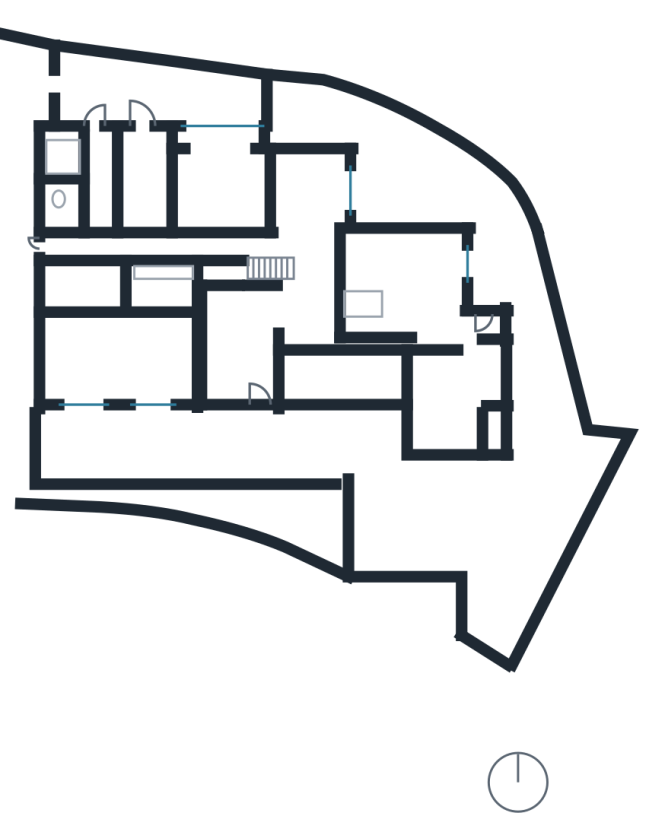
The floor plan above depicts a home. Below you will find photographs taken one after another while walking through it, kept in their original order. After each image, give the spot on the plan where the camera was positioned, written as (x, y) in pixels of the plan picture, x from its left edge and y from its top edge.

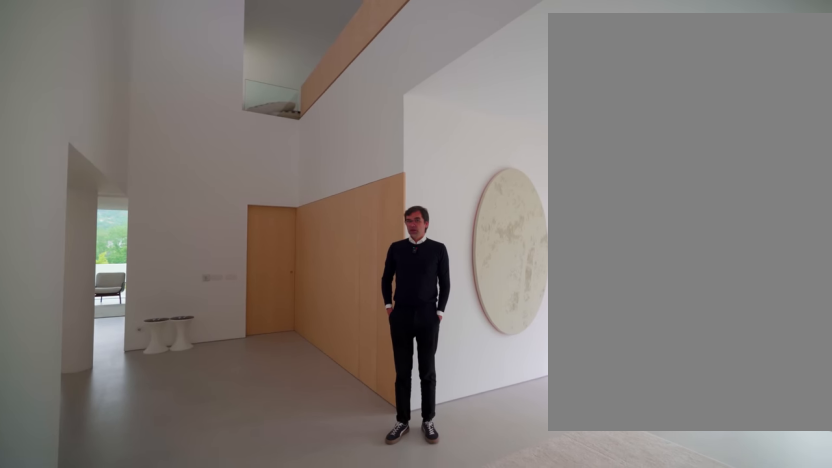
(219, 329)
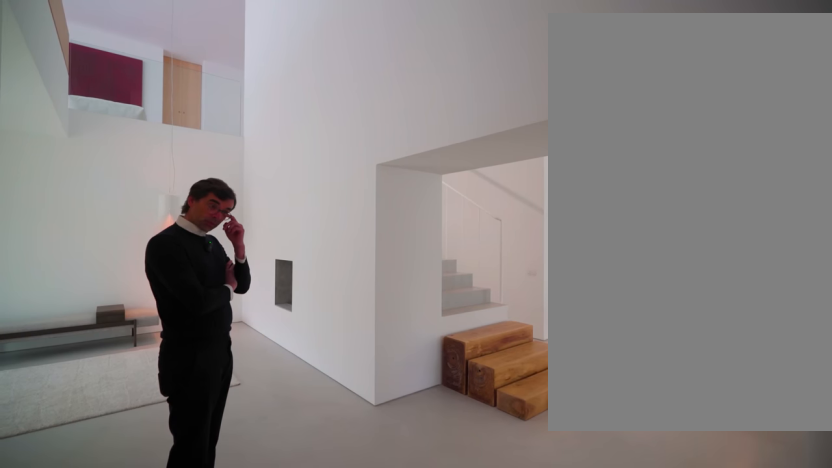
(323, 308)
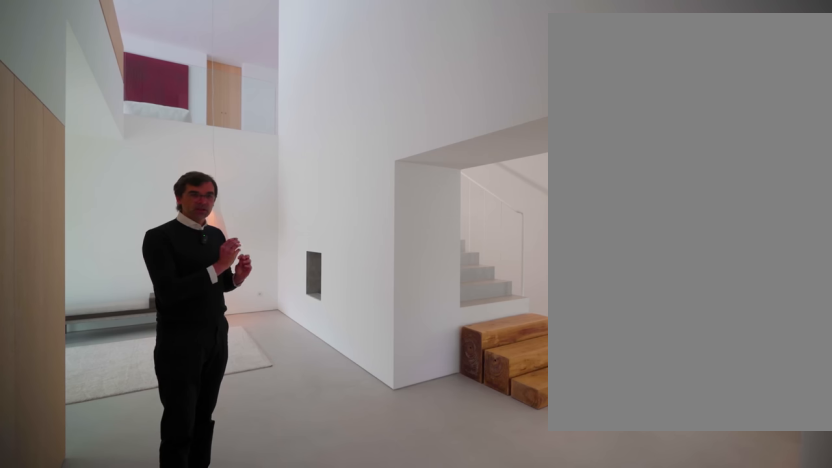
(324, 308)
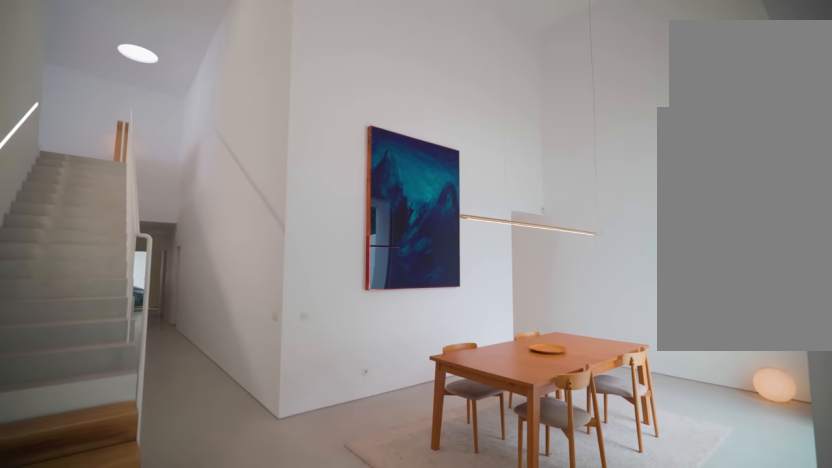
(327, 262)
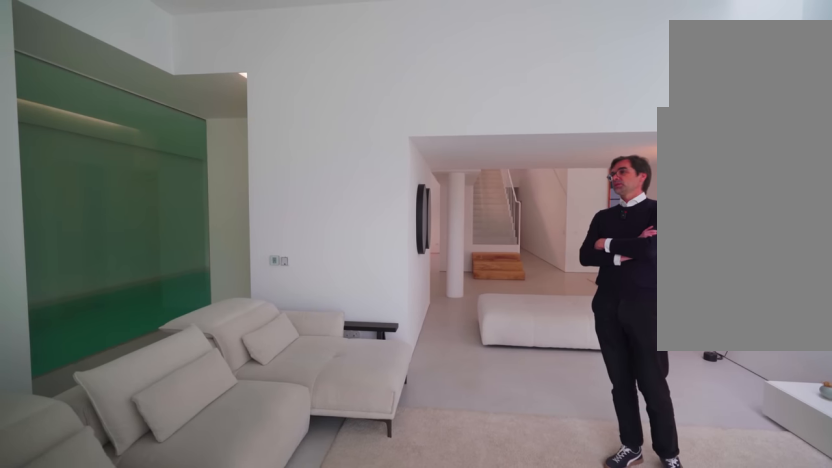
(441, 278)
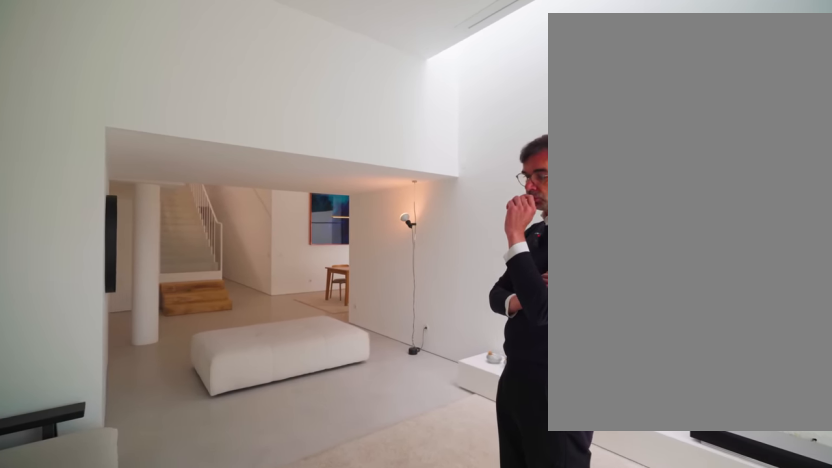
(448, 326)
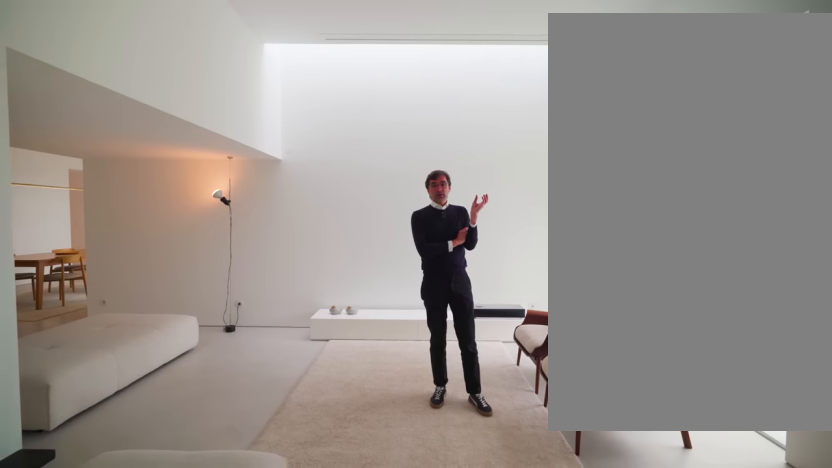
(429, 294)
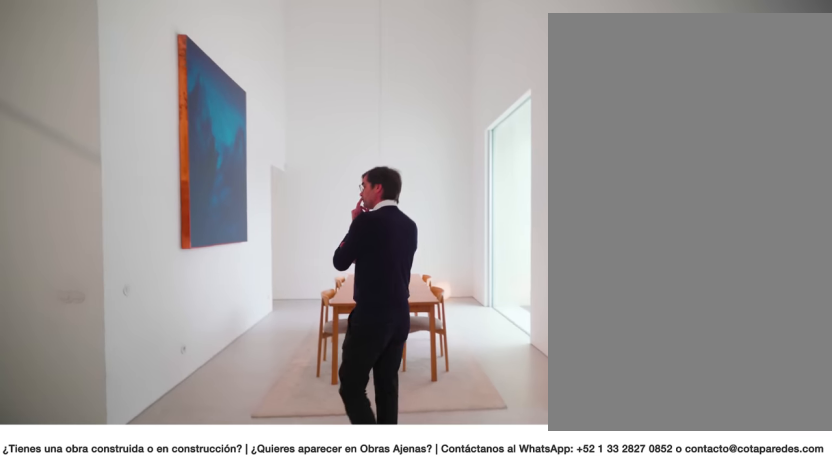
(320, 312)
